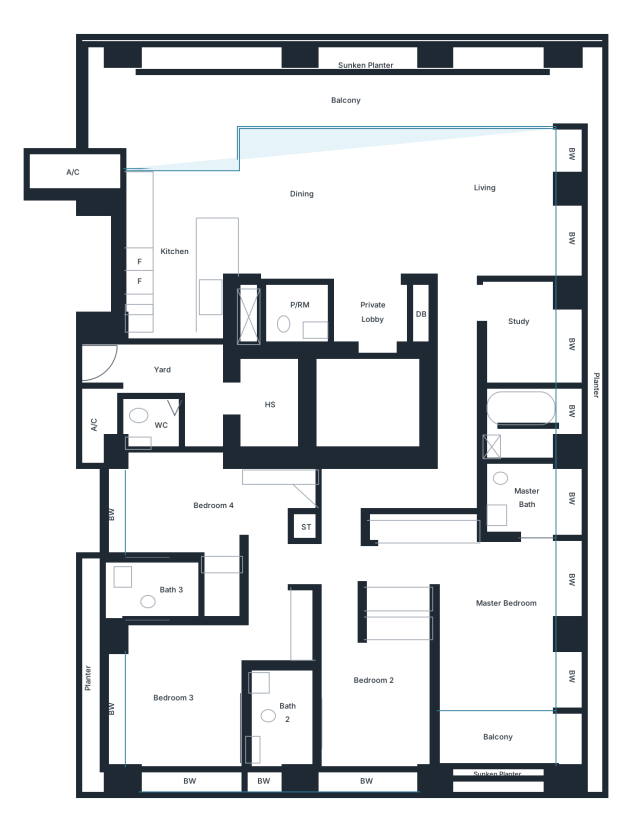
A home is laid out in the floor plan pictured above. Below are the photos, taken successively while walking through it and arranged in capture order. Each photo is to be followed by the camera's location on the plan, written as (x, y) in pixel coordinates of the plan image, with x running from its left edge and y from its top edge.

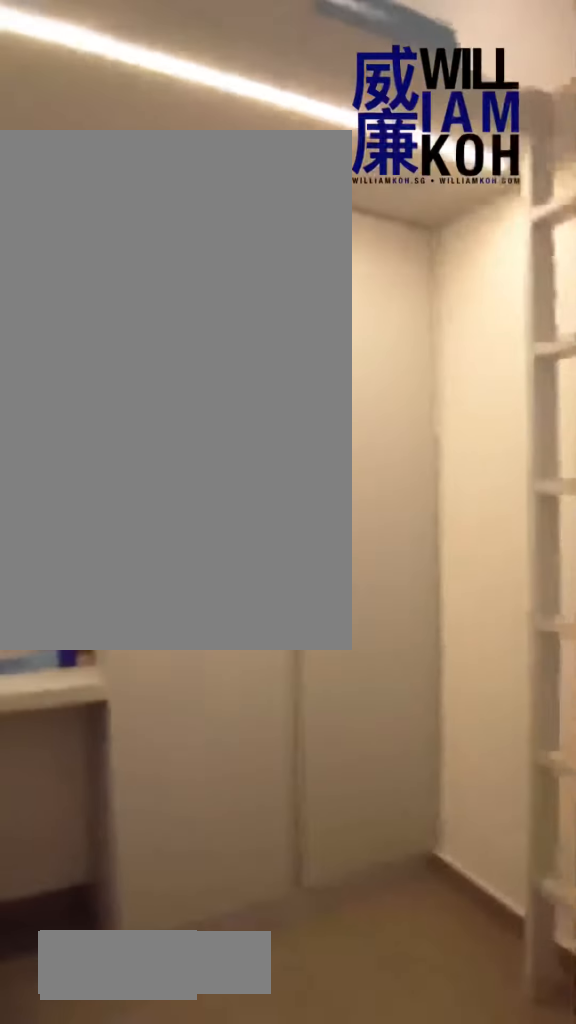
(244, 404)
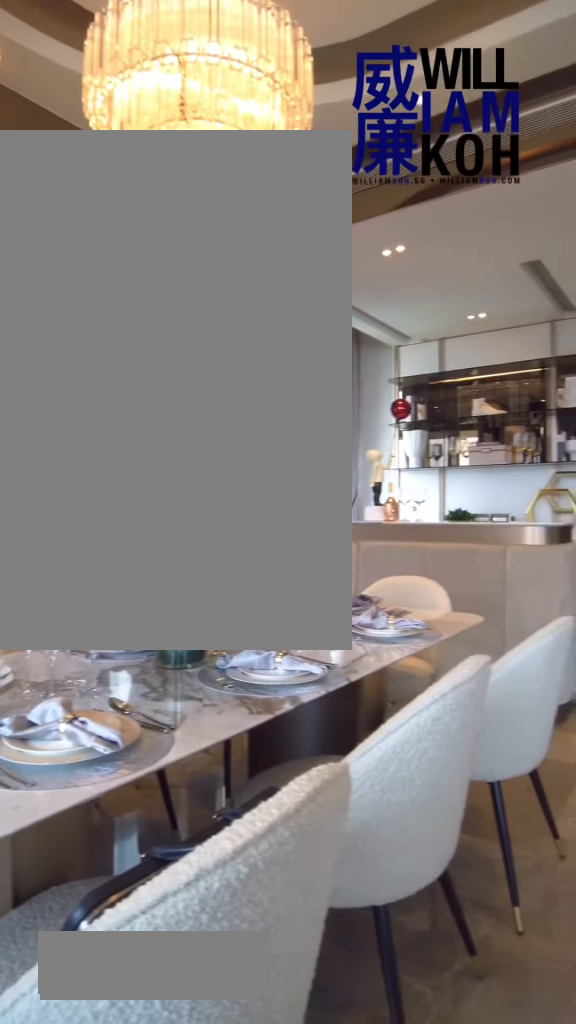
(489, 158)
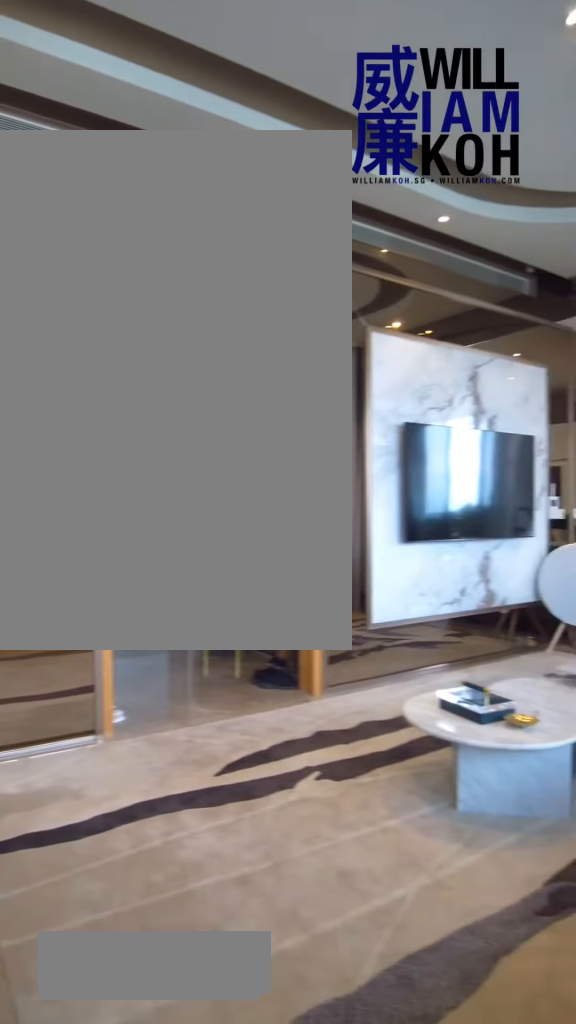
(489, 158)
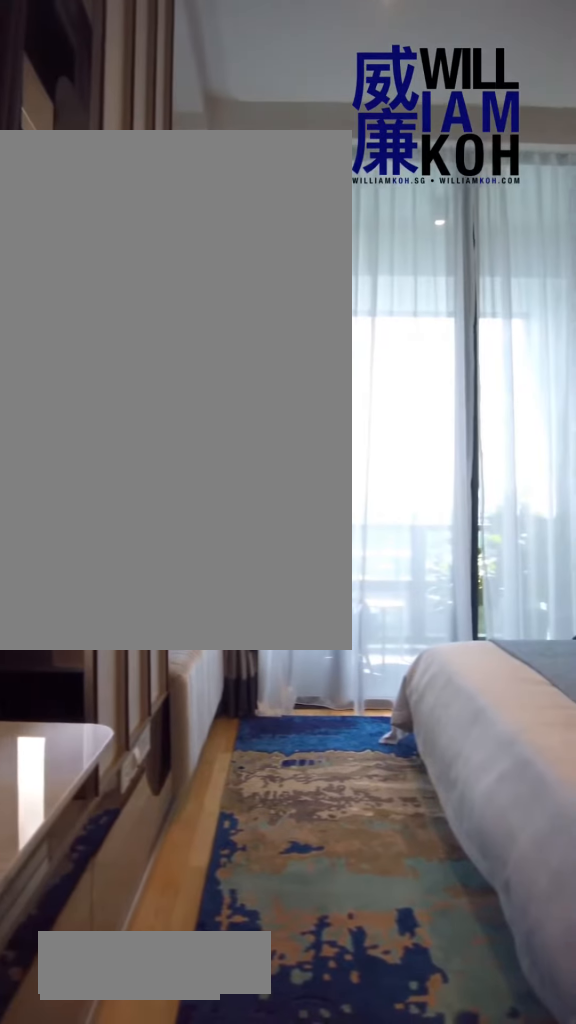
(541, 564)
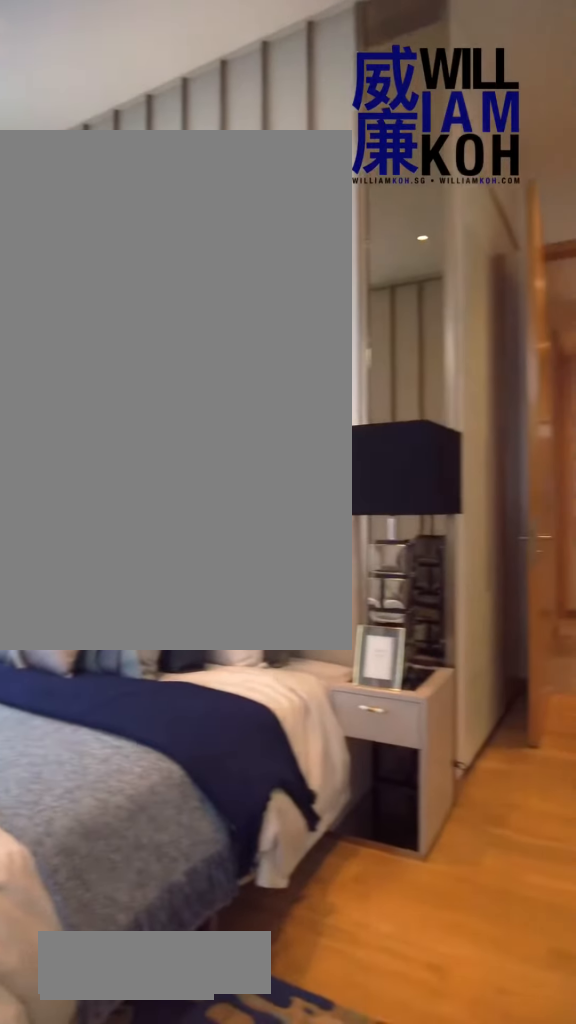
(541, 565)
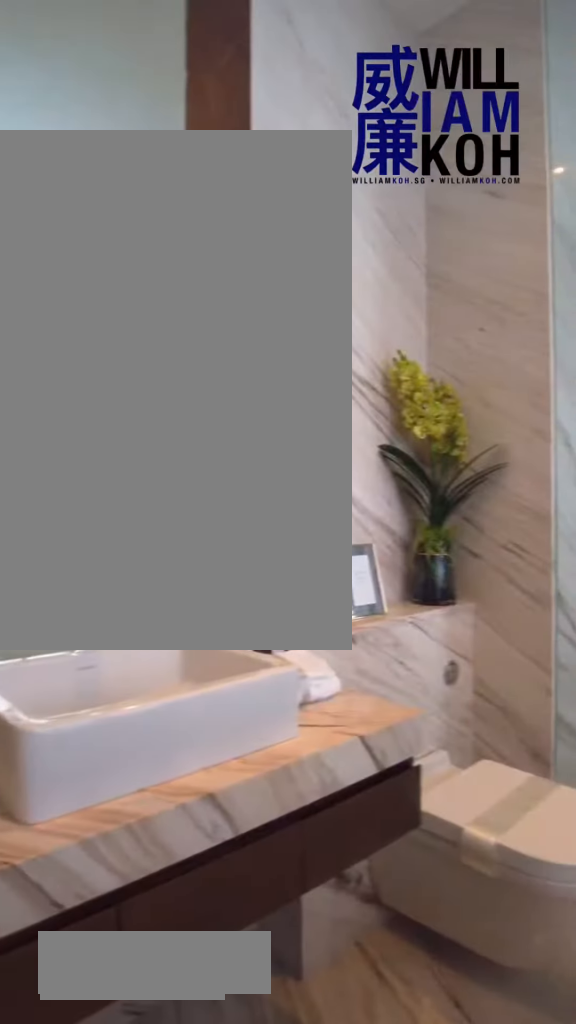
(532, 501)
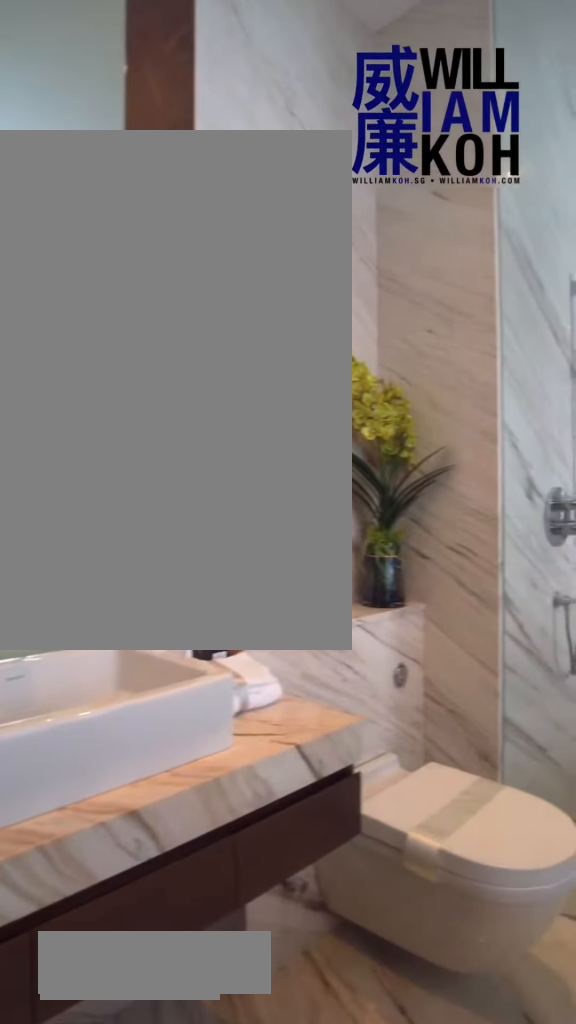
(531, 501)
